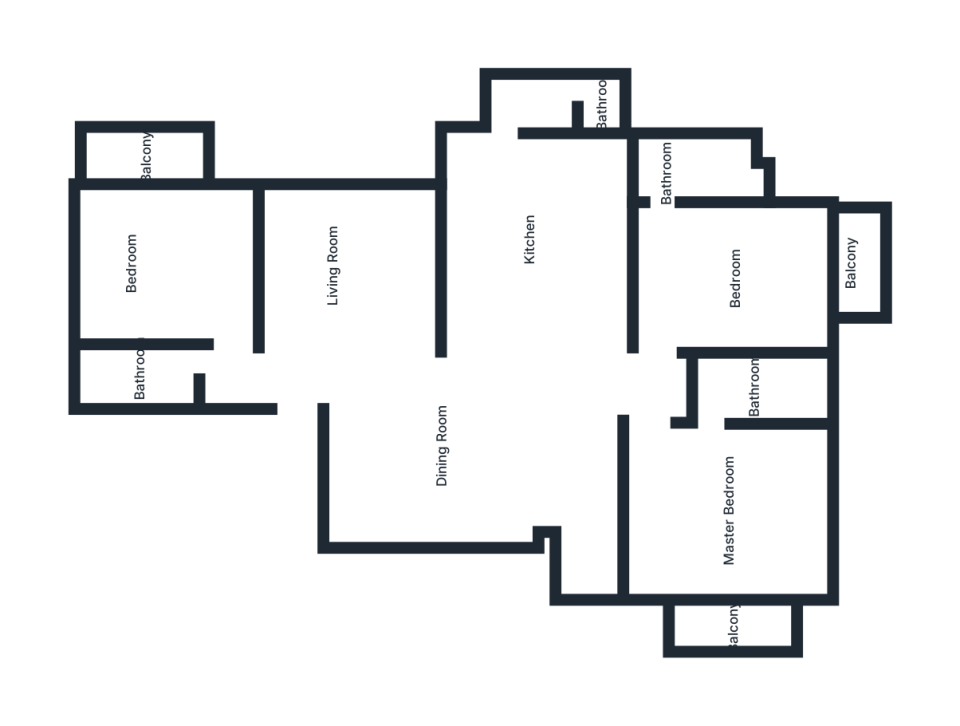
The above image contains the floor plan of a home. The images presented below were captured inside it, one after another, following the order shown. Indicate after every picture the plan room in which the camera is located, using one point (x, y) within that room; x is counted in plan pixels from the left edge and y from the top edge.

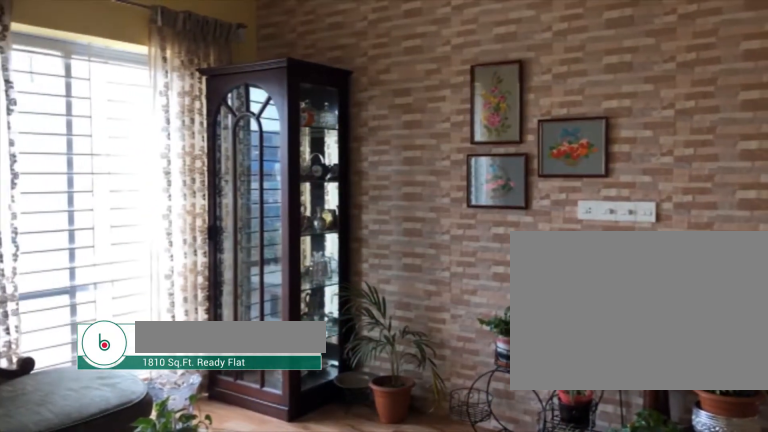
(342, 342)
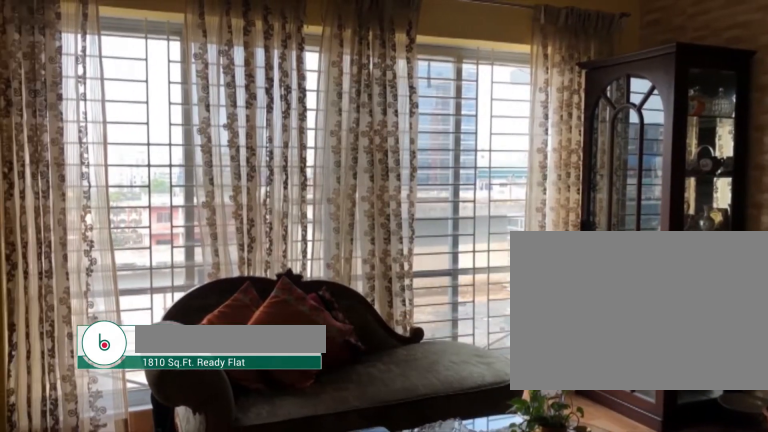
(342, 342)
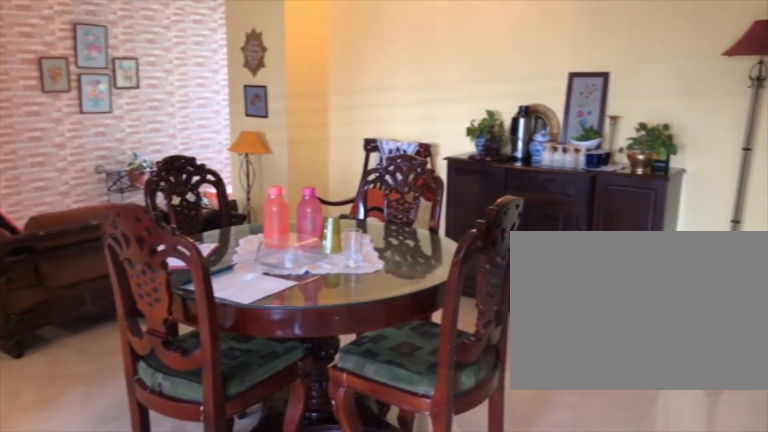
(449, 410)
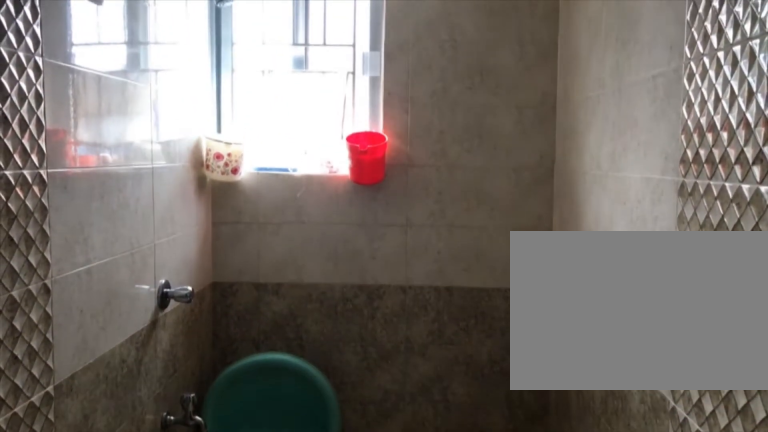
(178, 381)
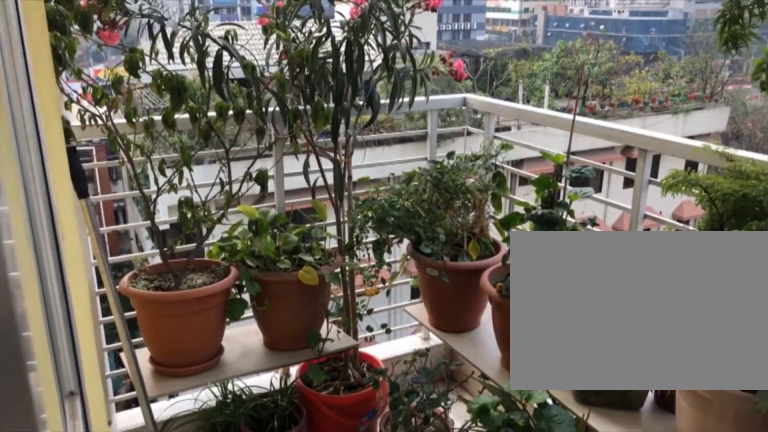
(164, 155)
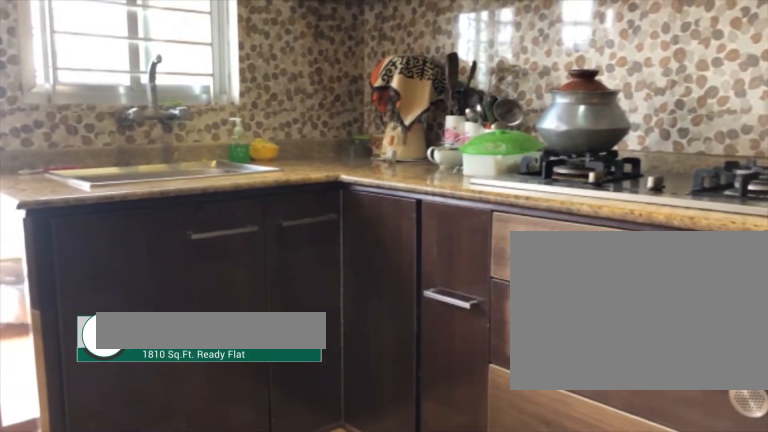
(527, 257)
